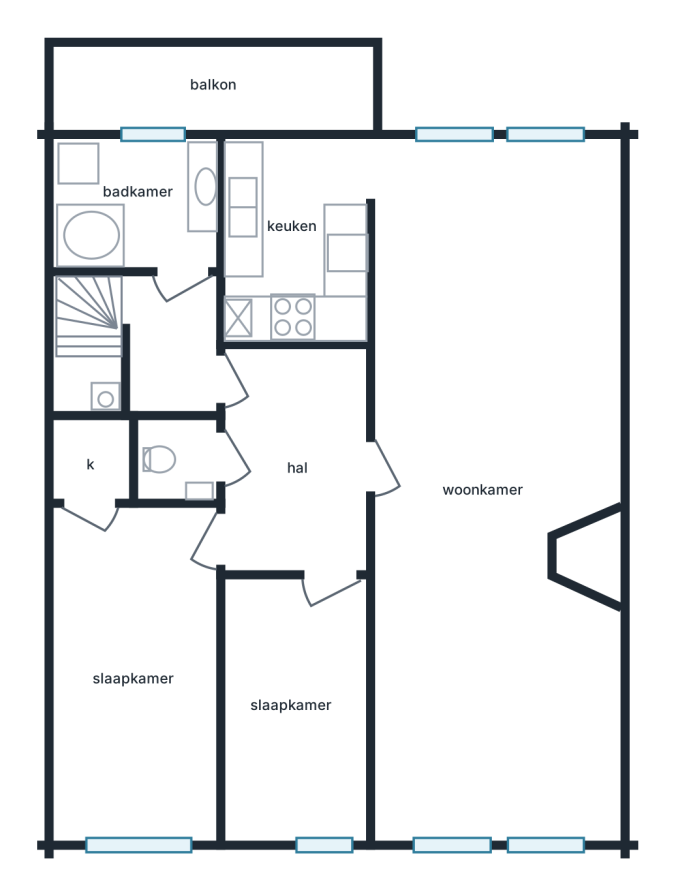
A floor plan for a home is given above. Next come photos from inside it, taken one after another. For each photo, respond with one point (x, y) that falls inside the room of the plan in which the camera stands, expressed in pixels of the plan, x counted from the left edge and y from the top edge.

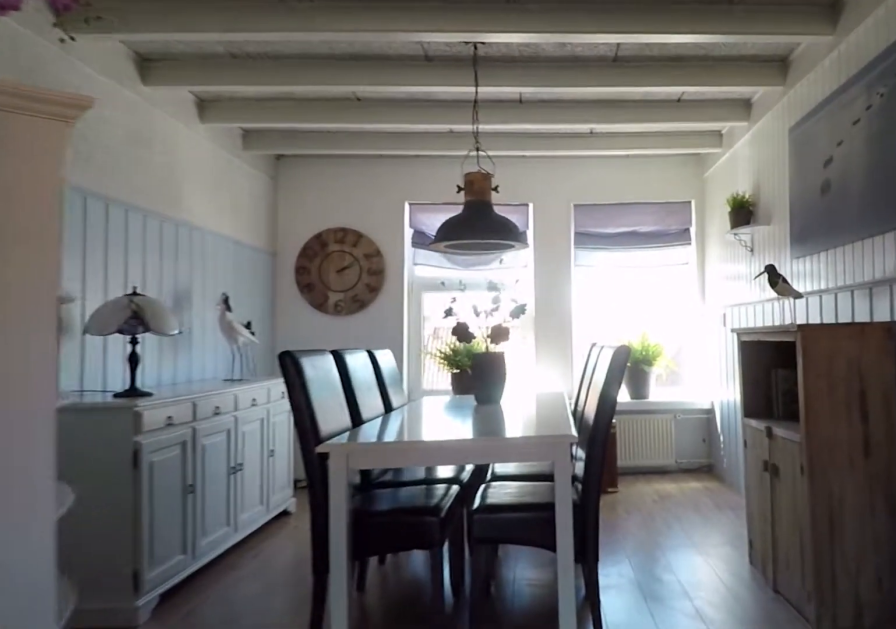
(493, 491)
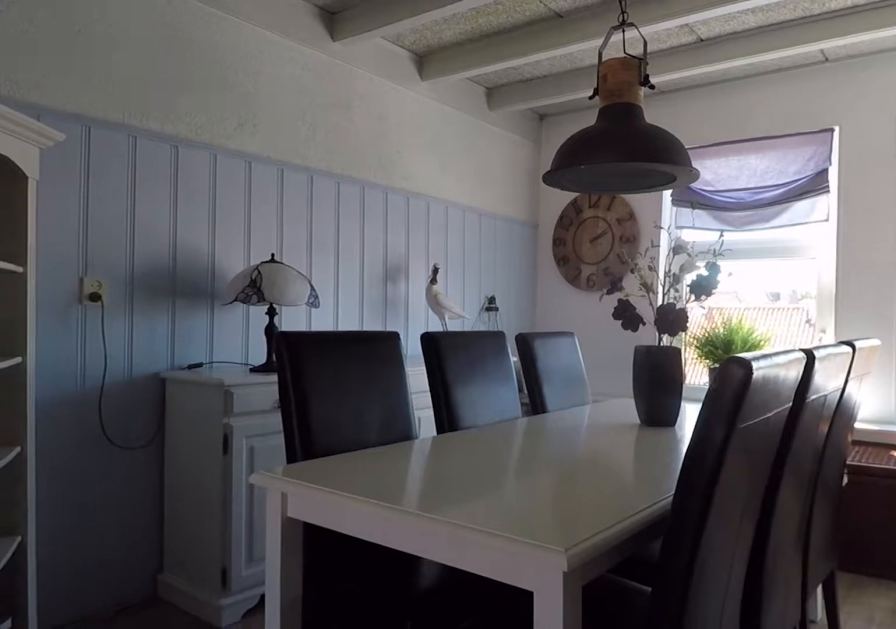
(490, 766)
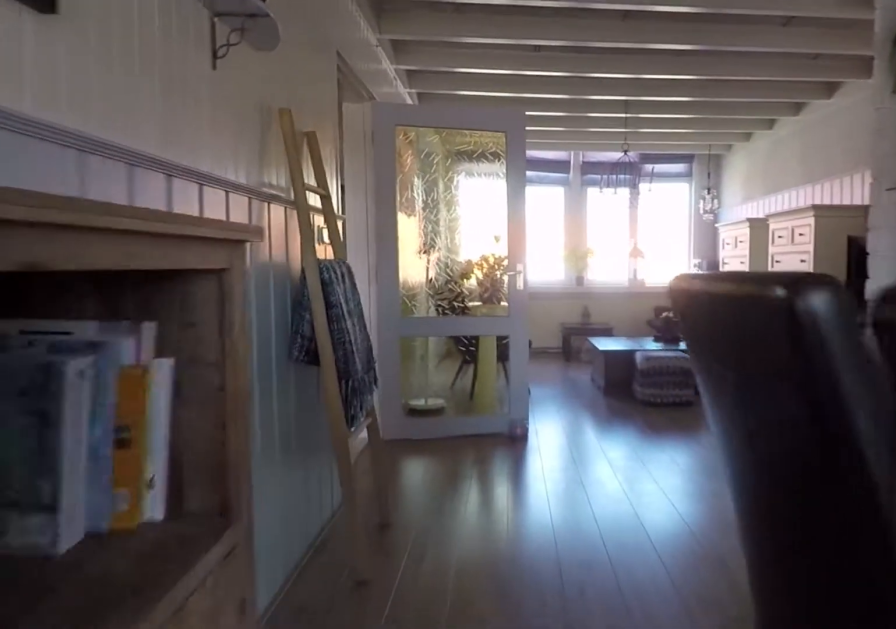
(494, 486)
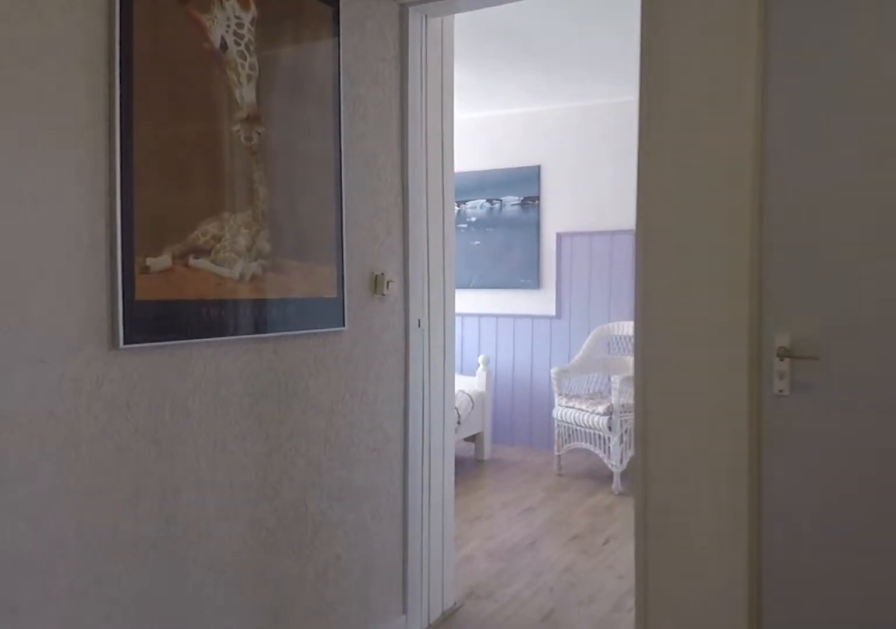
(296, 461)
